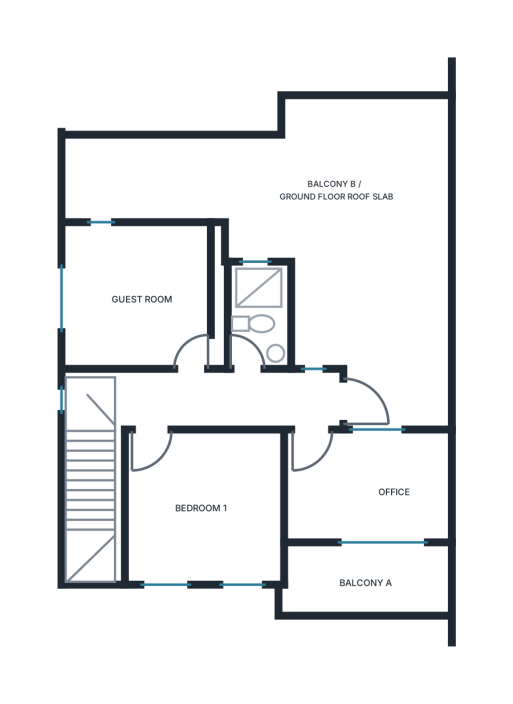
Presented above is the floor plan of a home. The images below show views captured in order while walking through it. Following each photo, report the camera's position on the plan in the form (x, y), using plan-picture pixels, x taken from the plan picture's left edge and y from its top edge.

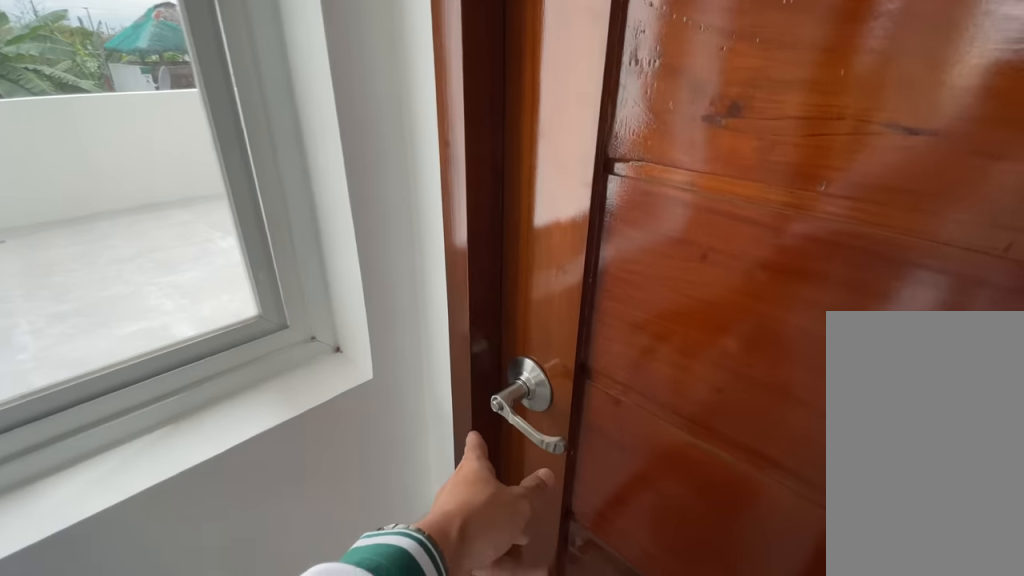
(410, 359)
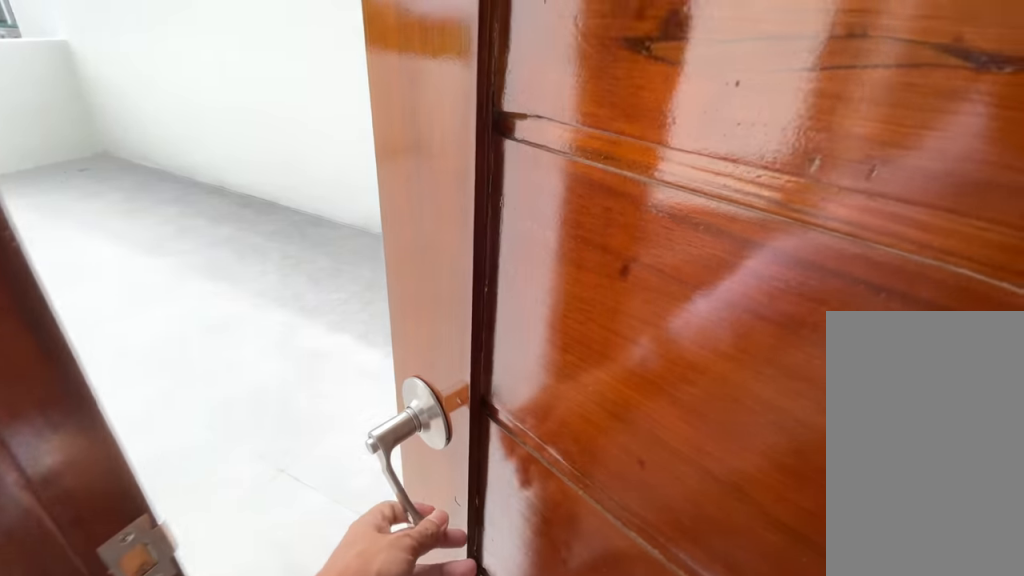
(410, 360)
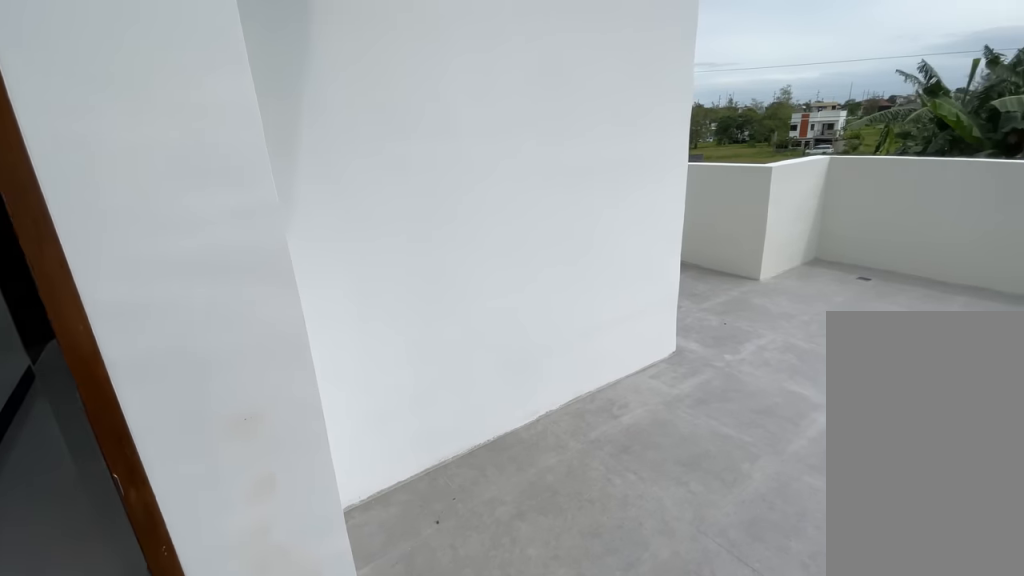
(409, 359)
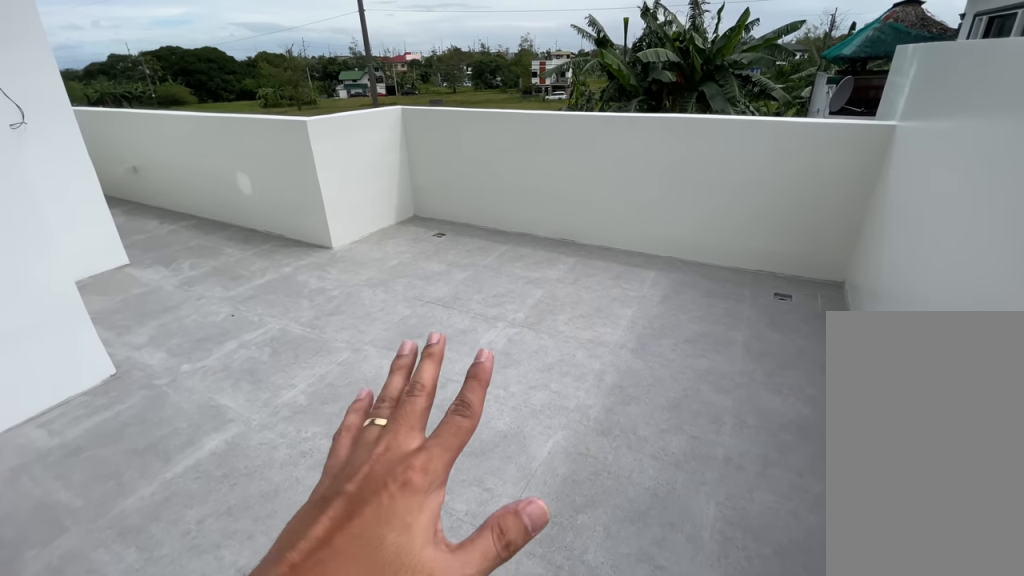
(410, 346)
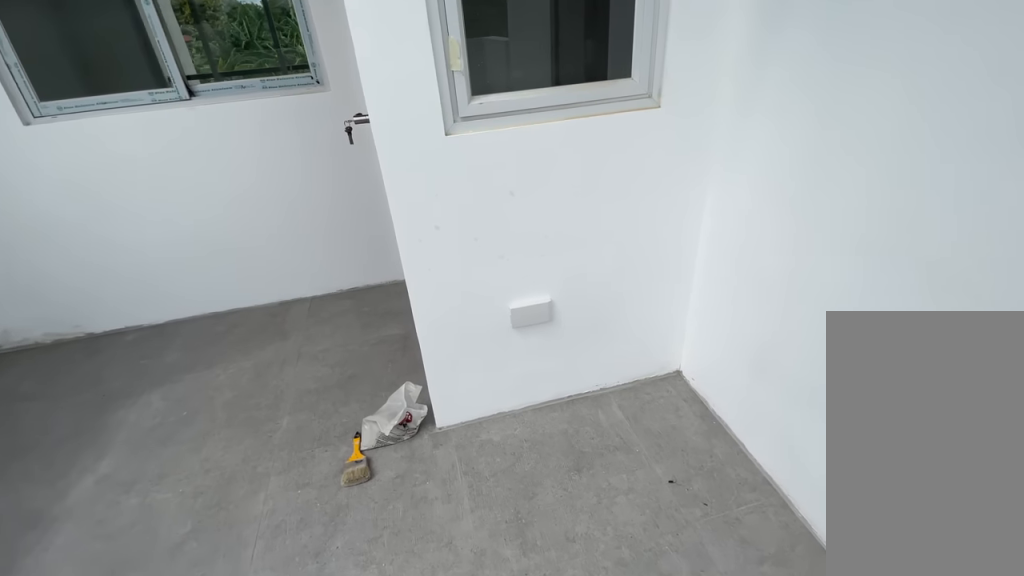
(340, 336)
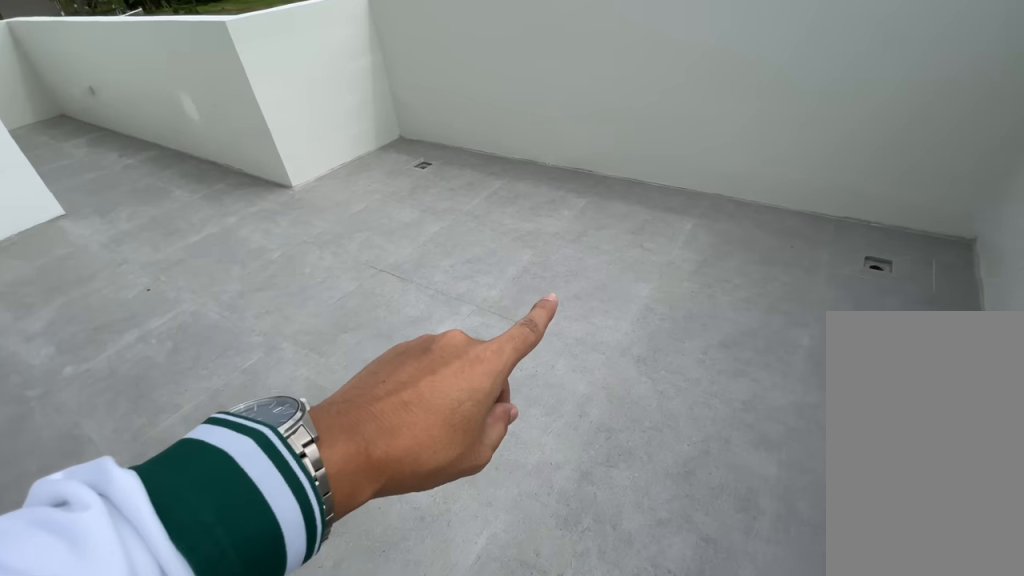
(363, 222)
